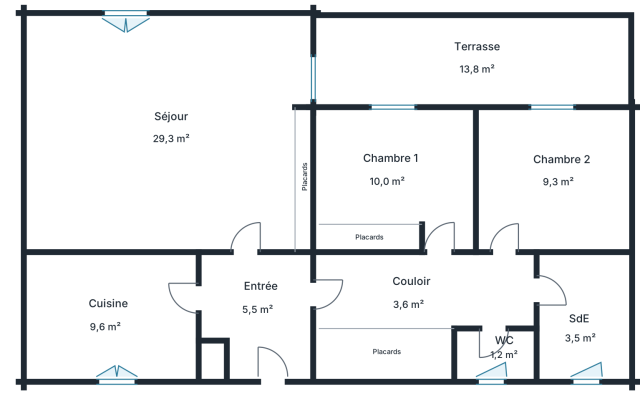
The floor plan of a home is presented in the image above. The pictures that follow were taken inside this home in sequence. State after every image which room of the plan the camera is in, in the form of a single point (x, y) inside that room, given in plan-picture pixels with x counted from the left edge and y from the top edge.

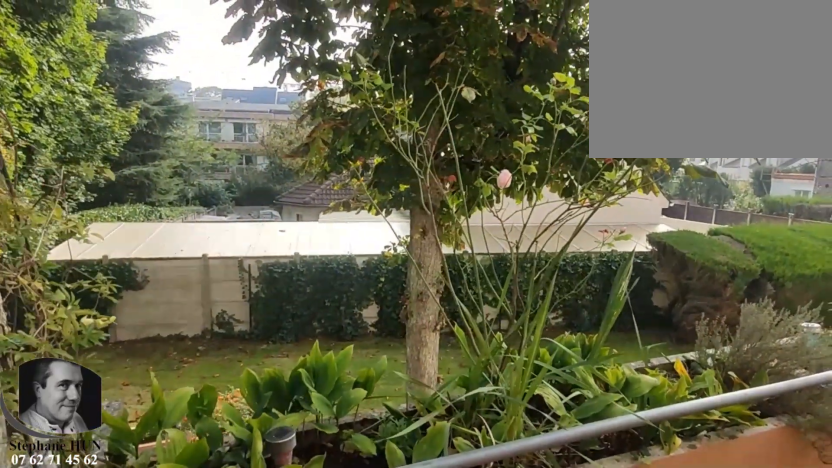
(475, 56)
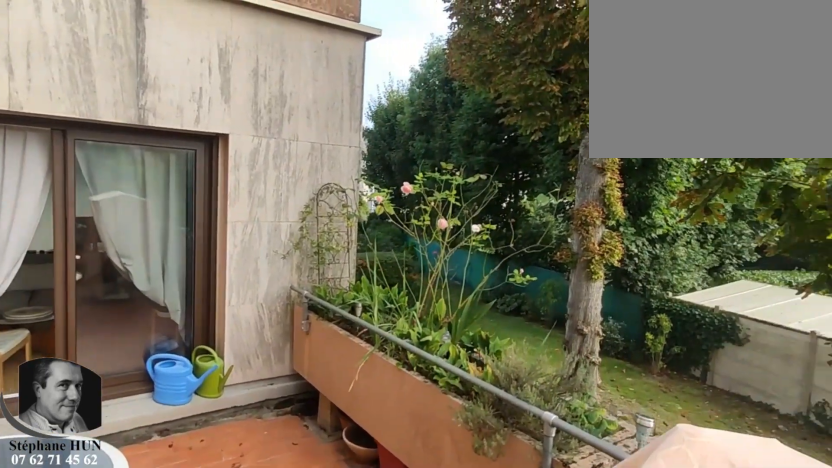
(475, 56)
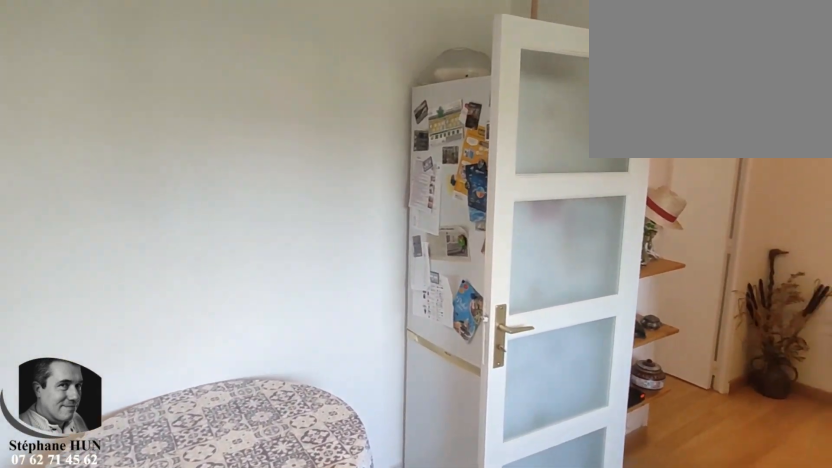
(111, 316)
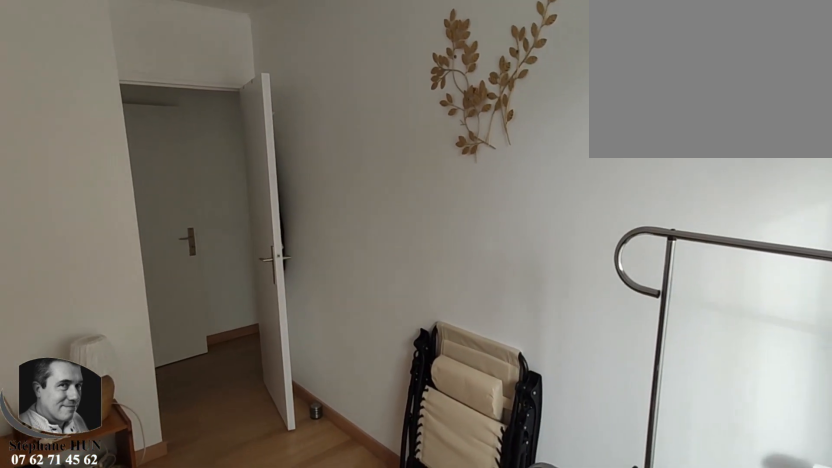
(554, 182)
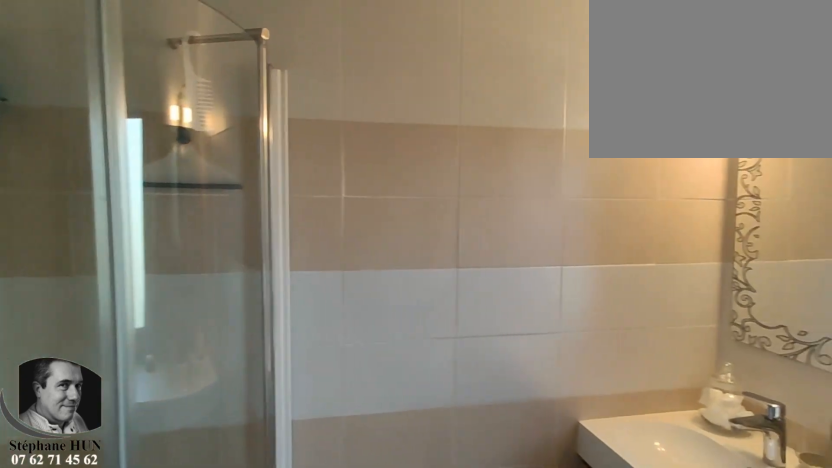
(582, 316)
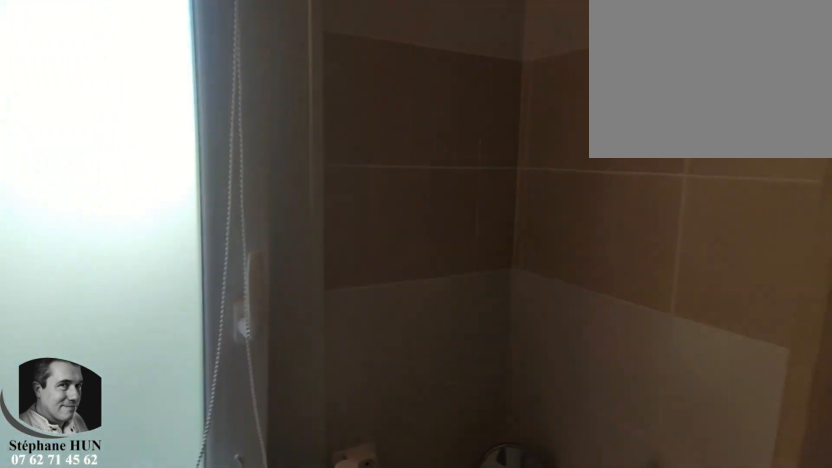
(582, 316)
